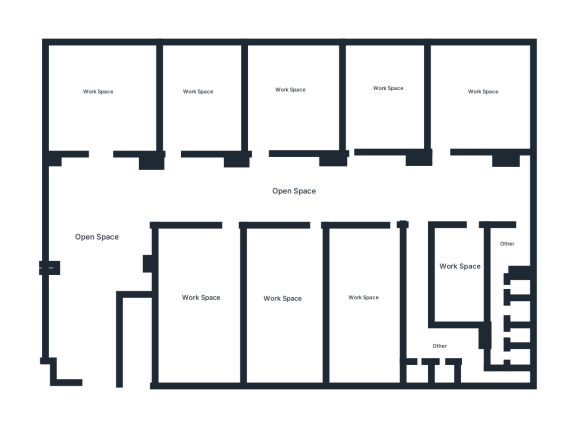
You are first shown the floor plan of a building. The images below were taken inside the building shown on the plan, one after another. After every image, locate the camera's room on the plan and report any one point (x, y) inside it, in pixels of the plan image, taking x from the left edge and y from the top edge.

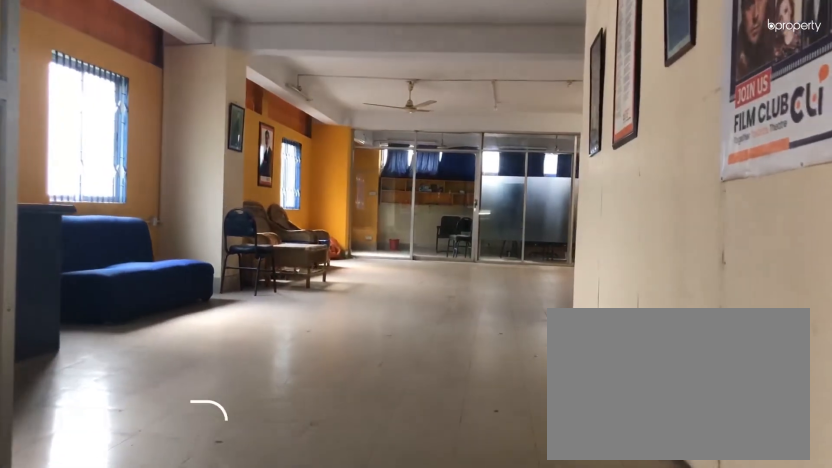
(97, 351)
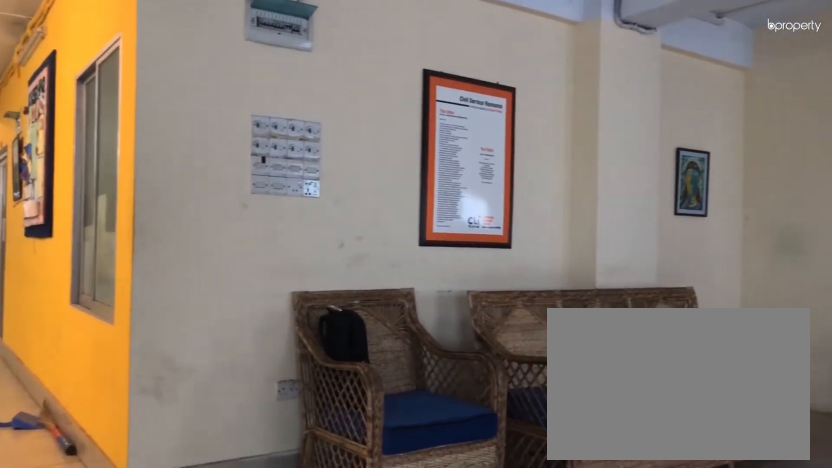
(99, 205)
